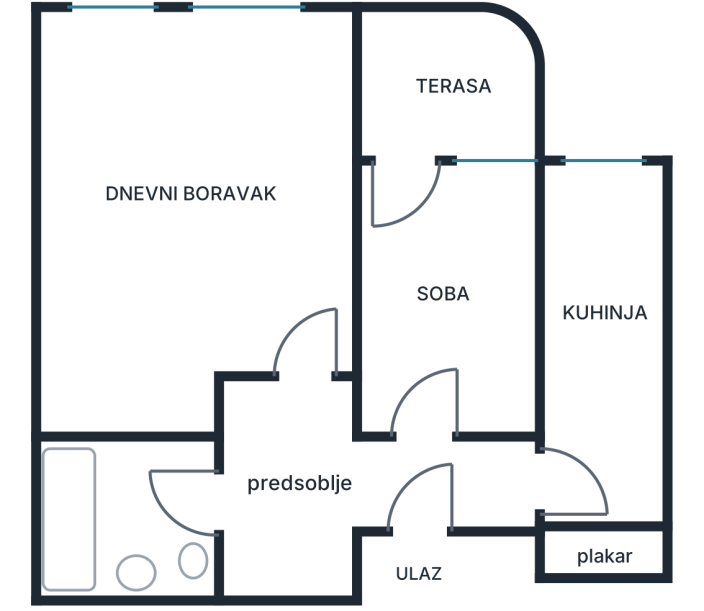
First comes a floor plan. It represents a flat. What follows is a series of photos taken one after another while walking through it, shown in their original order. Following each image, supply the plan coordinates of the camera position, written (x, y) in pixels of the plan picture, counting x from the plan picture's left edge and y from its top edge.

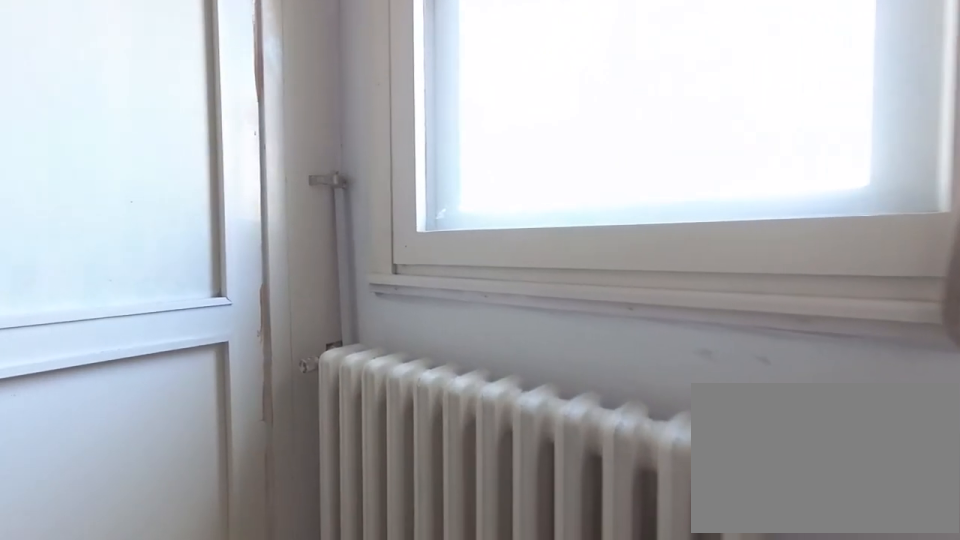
(605, 232)
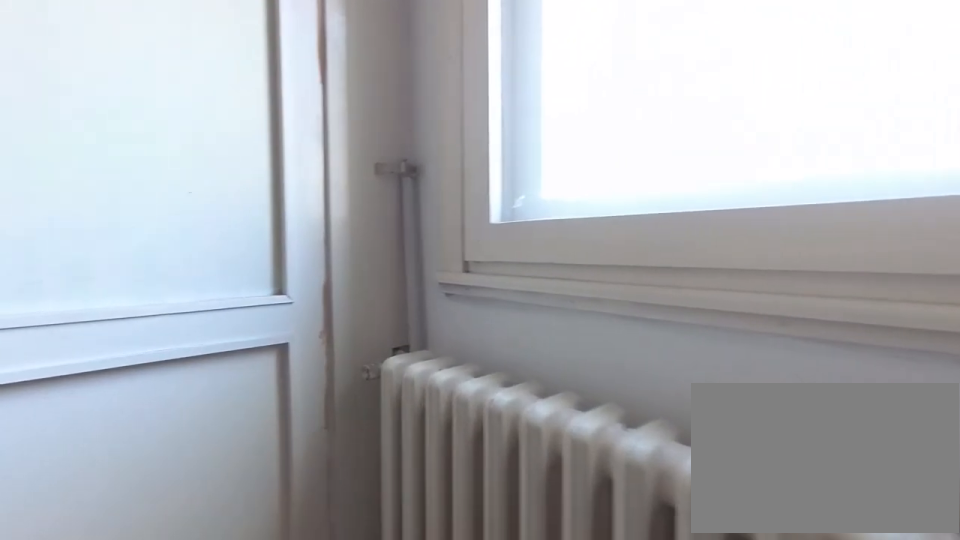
(612, 228)
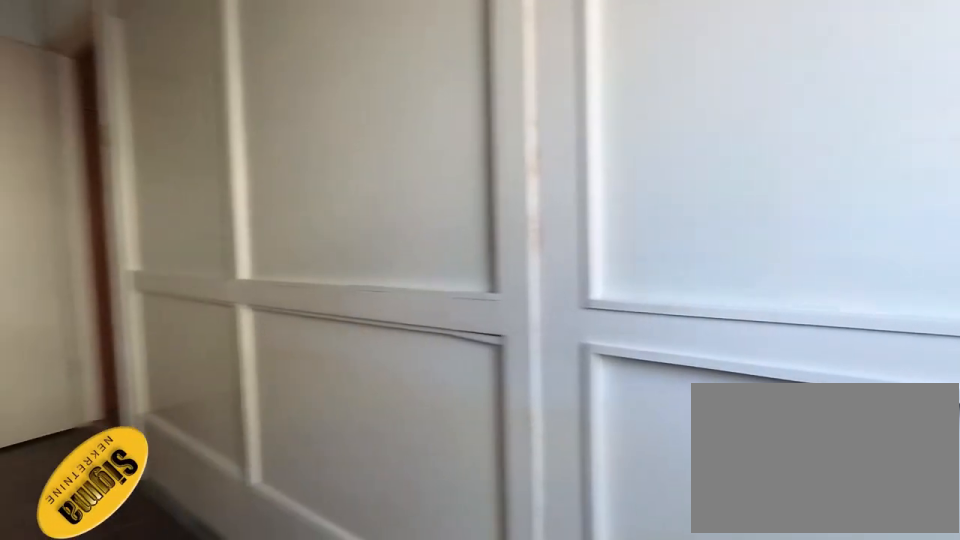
(626, 206)
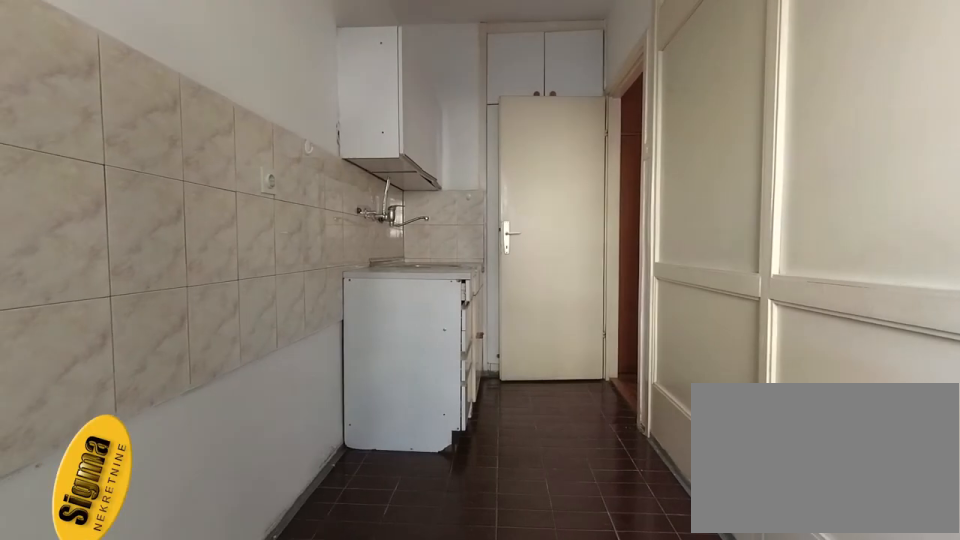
(600, 179)
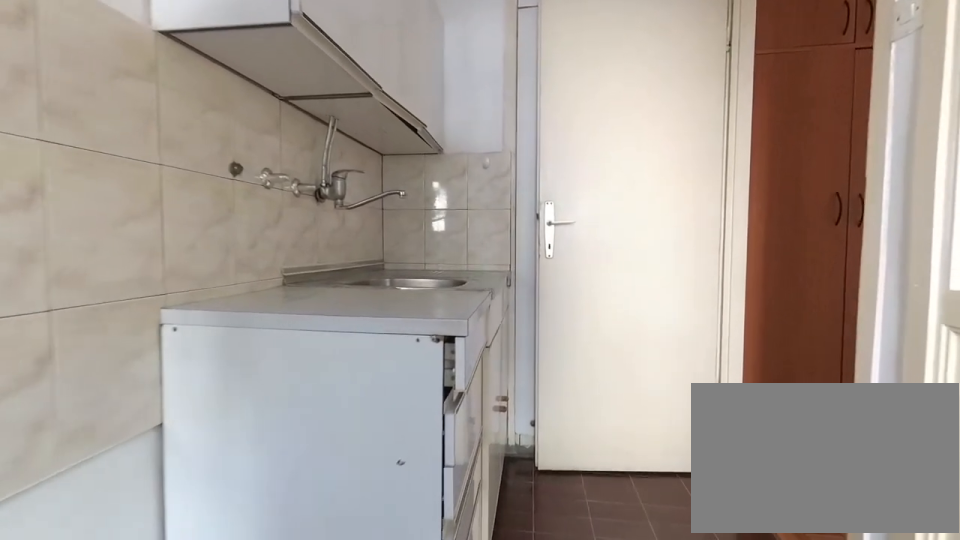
(600, 331)
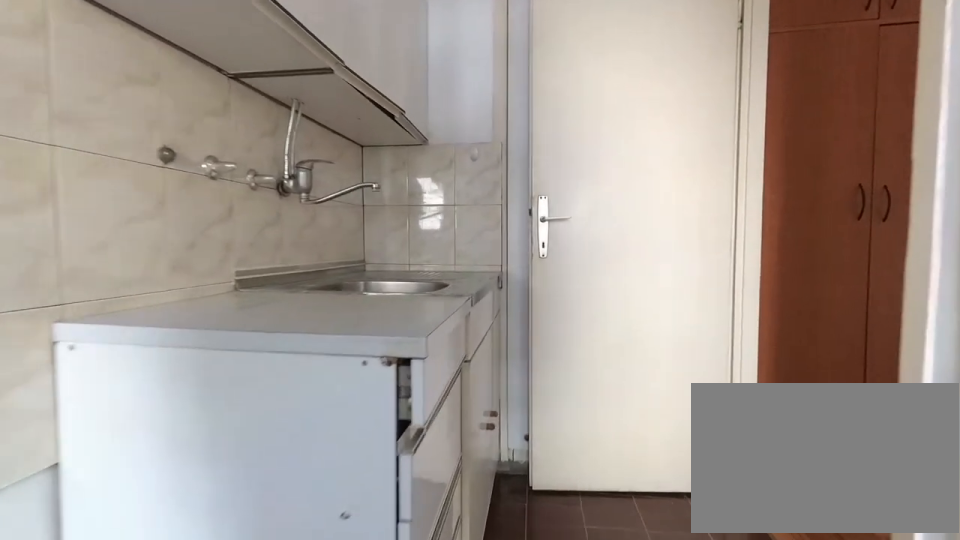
(600, 347)
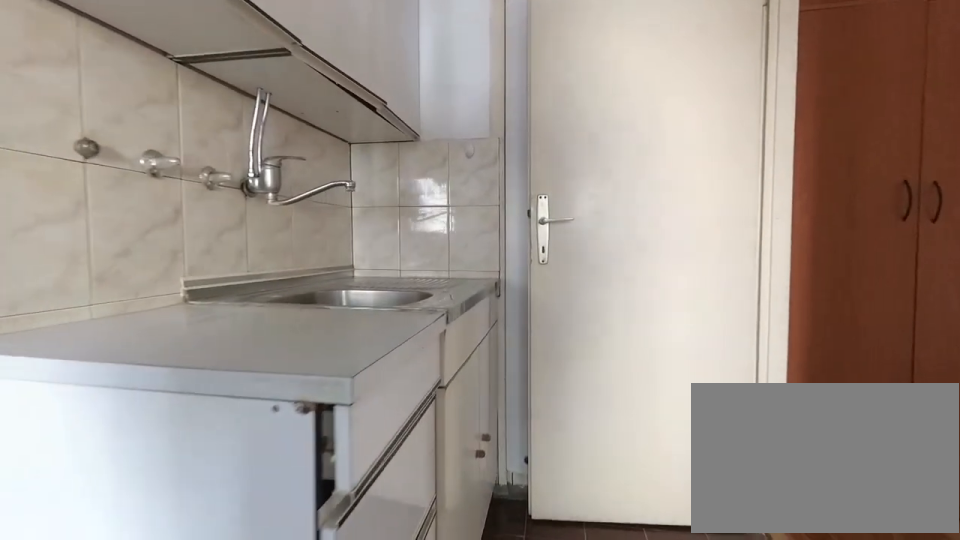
(600, 364)
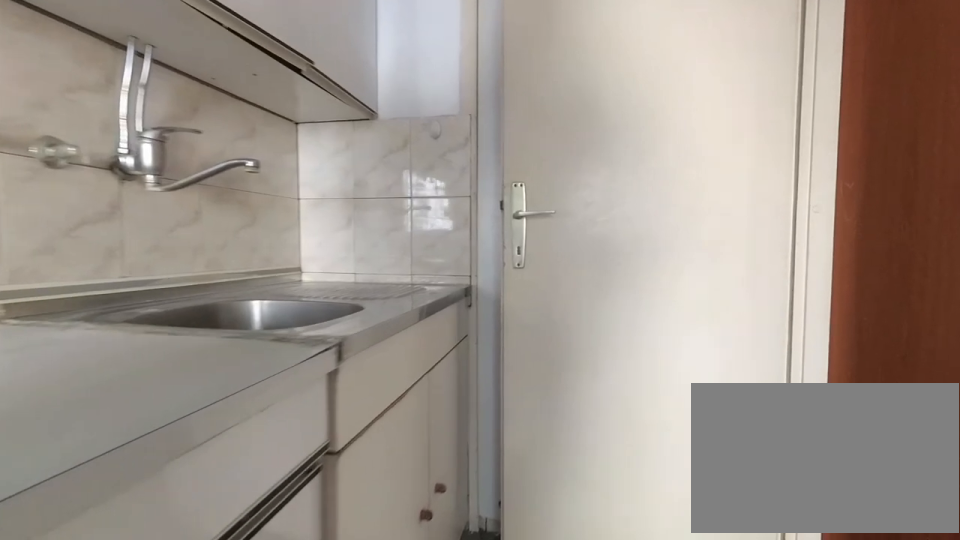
(600, 398)
